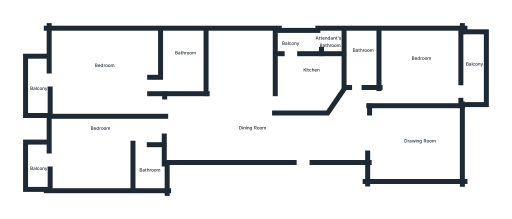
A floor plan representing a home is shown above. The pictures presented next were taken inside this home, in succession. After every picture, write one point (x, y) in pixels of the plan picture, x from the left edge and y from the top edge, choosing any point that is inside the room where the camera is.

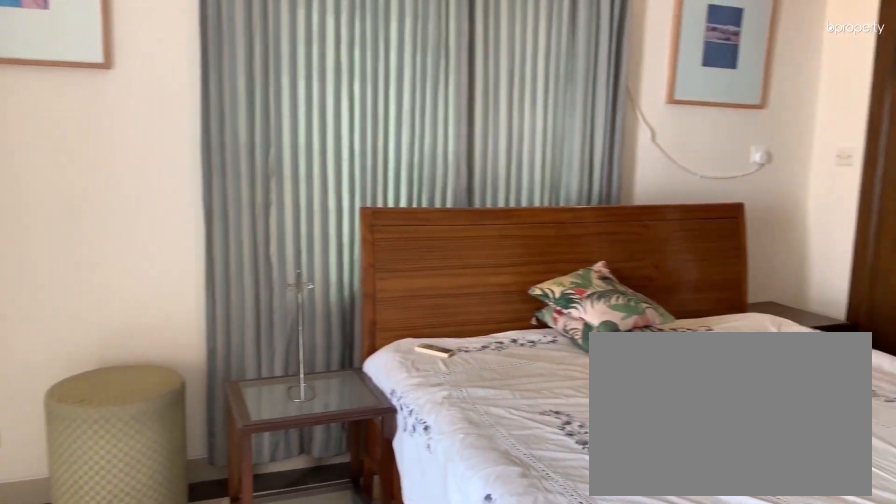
(112, 76)
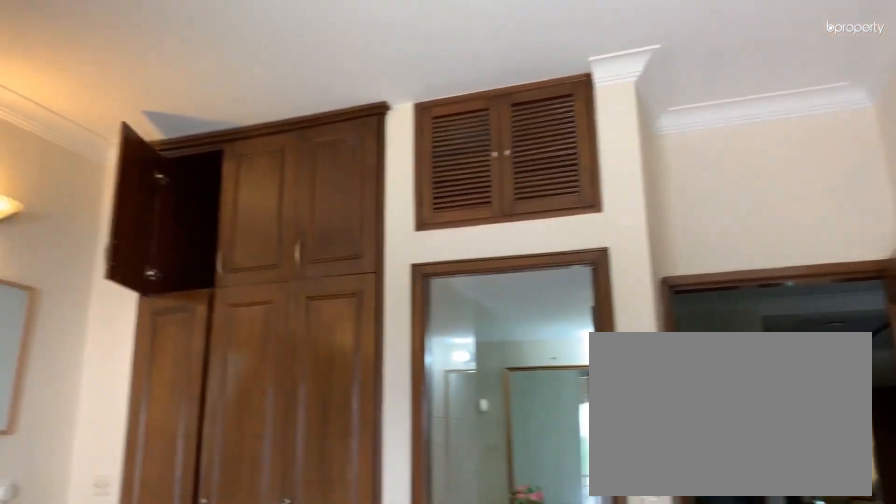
(112, 76)
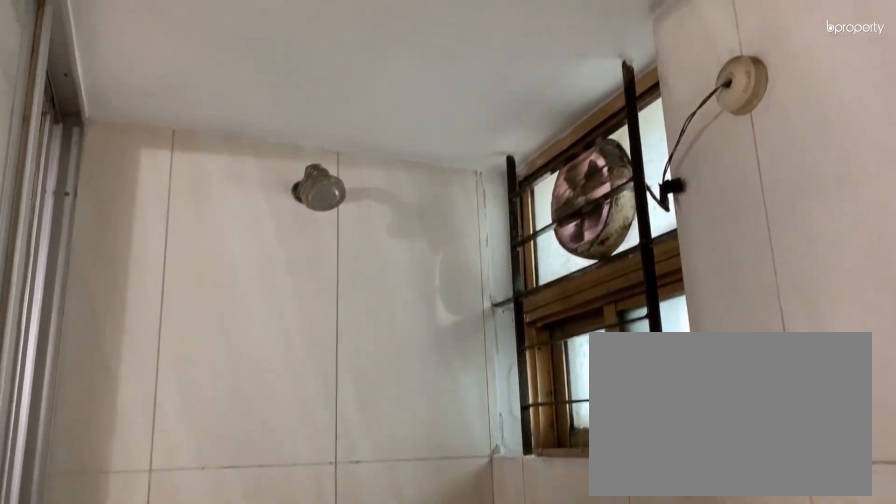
(185, 70)
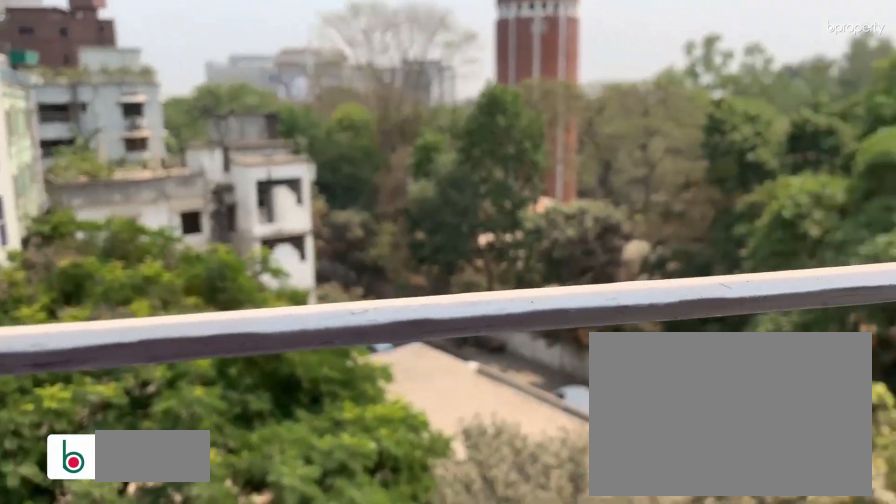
(40, 82)
